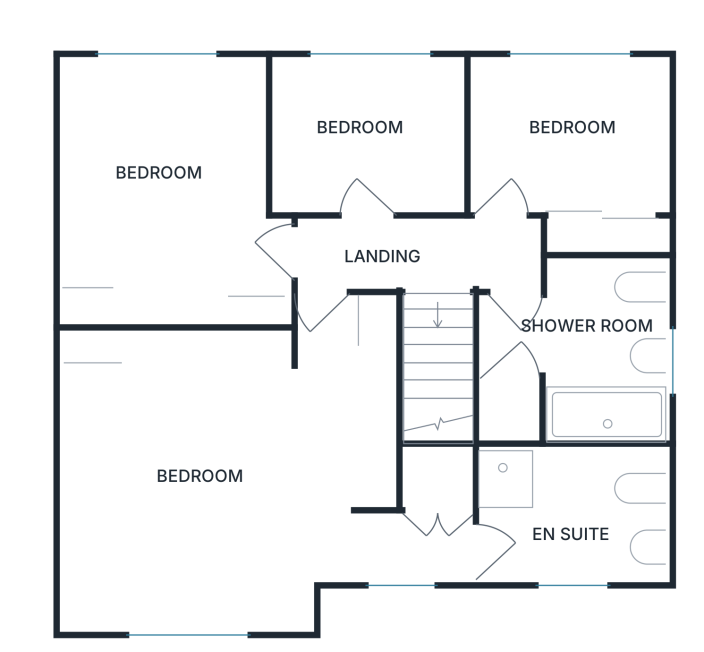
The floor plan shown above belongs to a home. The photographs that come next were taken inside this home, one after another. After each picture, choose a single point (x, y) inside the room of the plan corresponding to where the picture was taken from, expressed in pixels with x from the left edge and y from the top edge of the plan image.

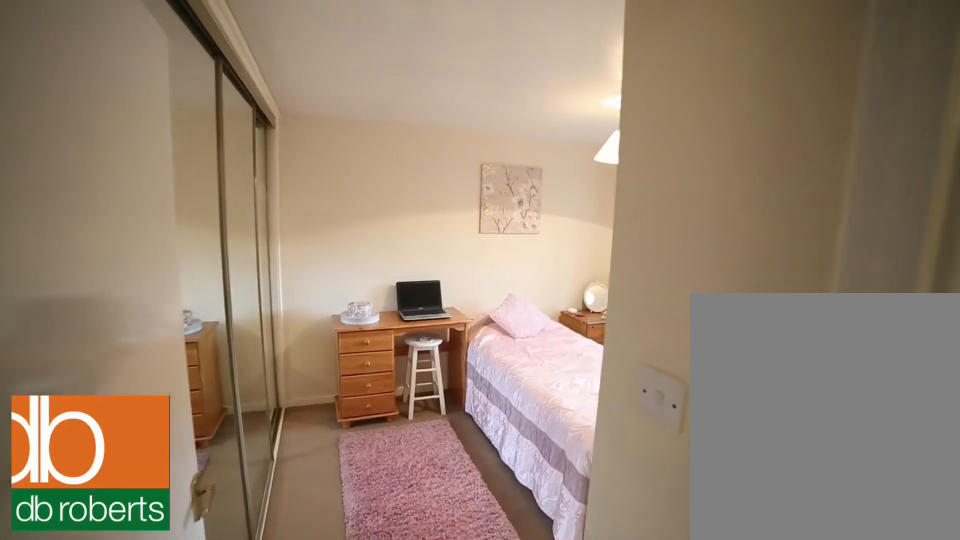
(164, 108)
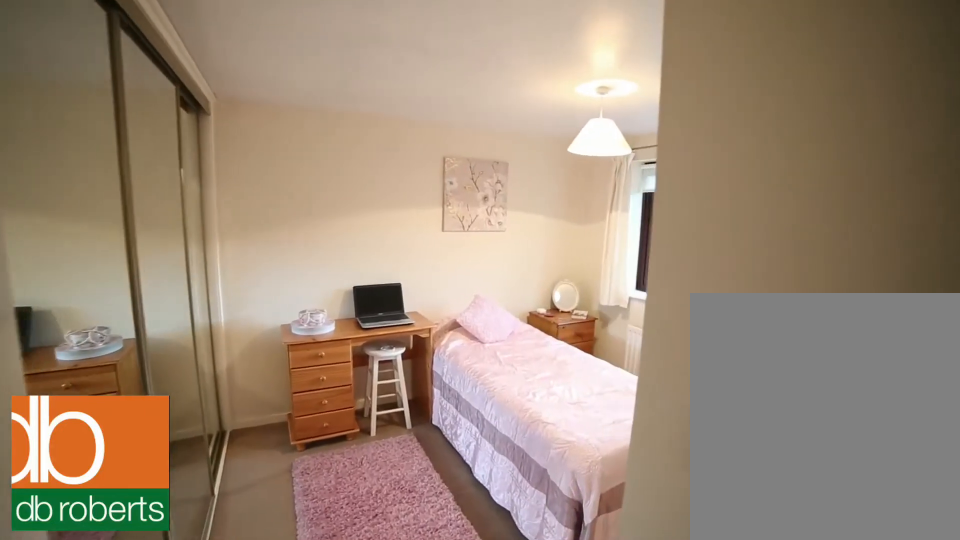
(164, 108)
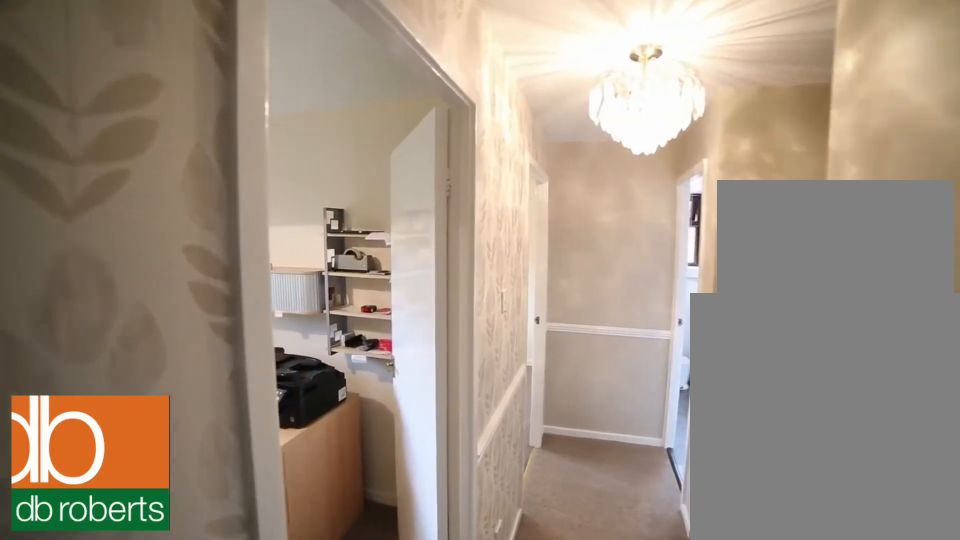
(458, 253)
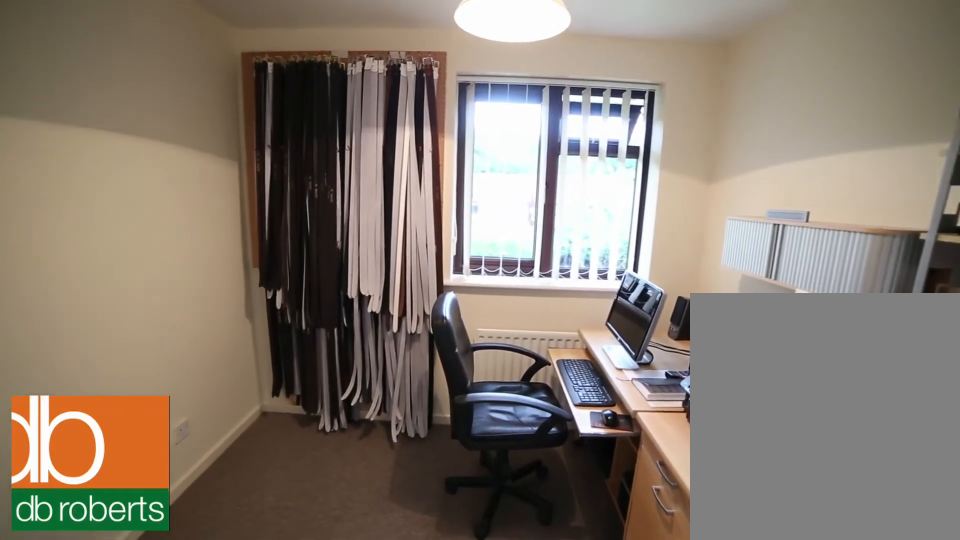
(370, 134)
